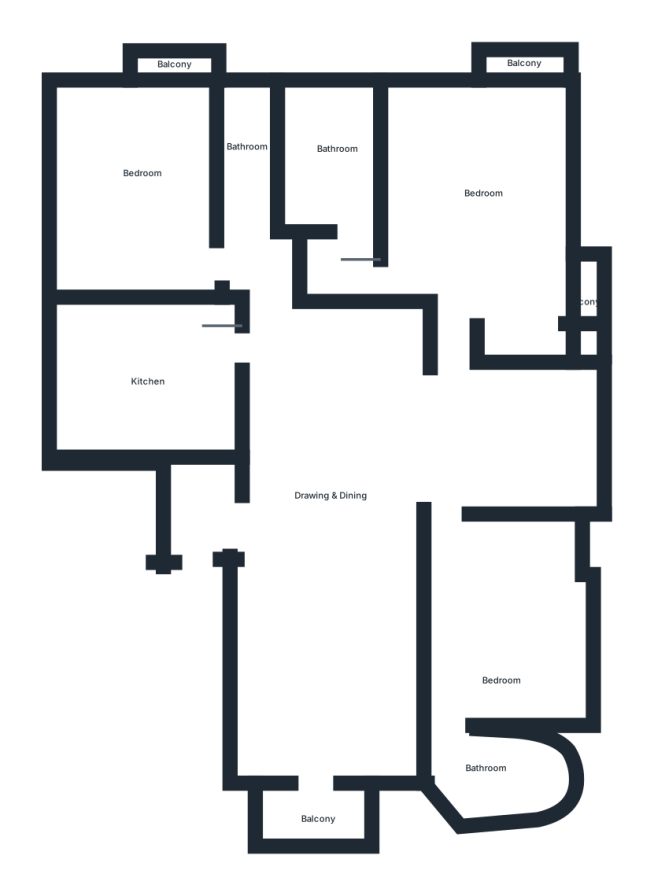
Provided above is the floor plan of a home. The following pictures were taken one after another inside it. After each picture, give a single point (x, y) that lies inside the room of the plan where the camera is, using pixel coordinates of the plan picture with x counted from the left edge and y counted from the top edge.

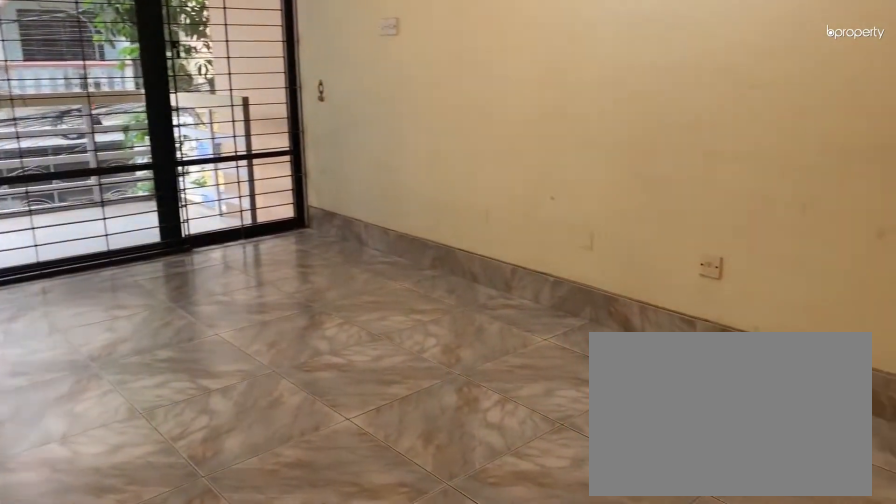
(332, 482)
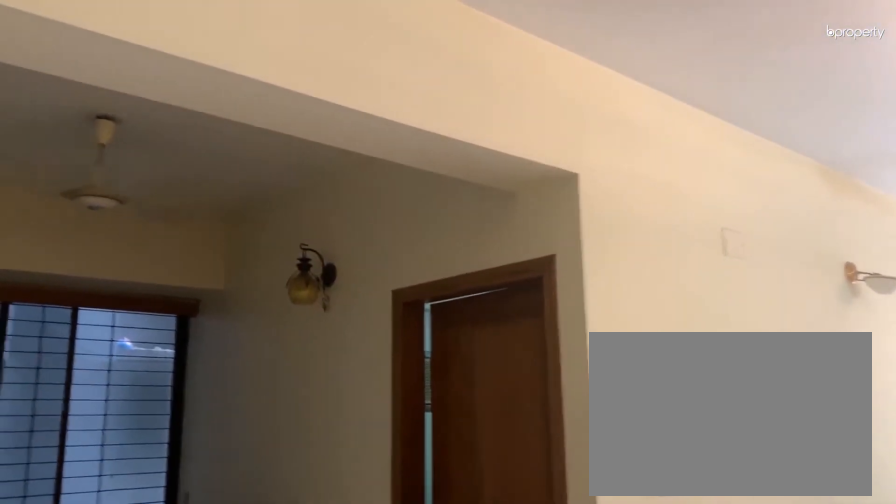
(332, 481)
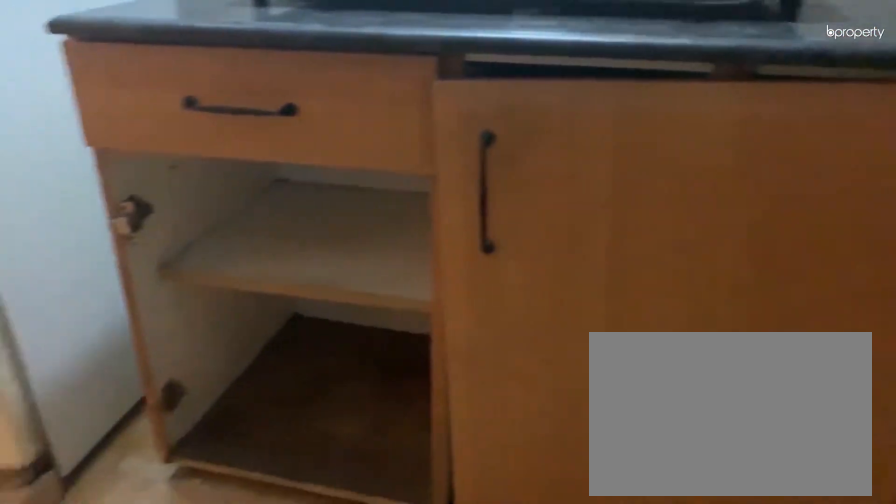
(144, 377)
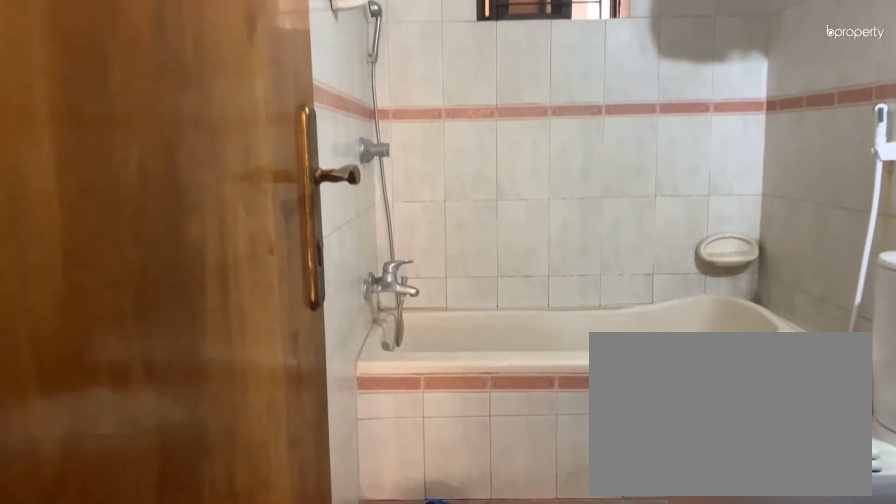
(253, 187)
